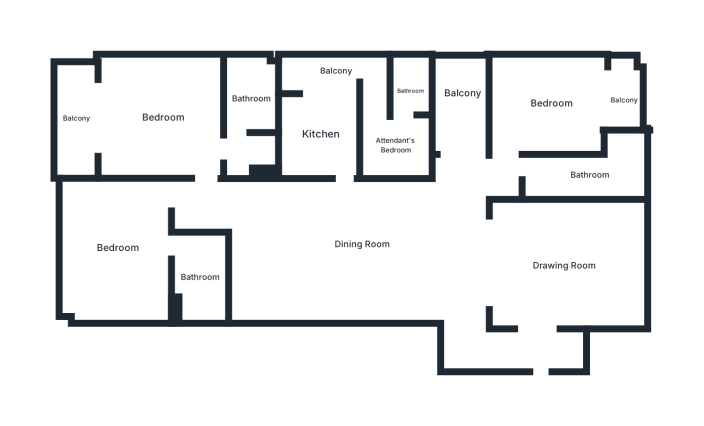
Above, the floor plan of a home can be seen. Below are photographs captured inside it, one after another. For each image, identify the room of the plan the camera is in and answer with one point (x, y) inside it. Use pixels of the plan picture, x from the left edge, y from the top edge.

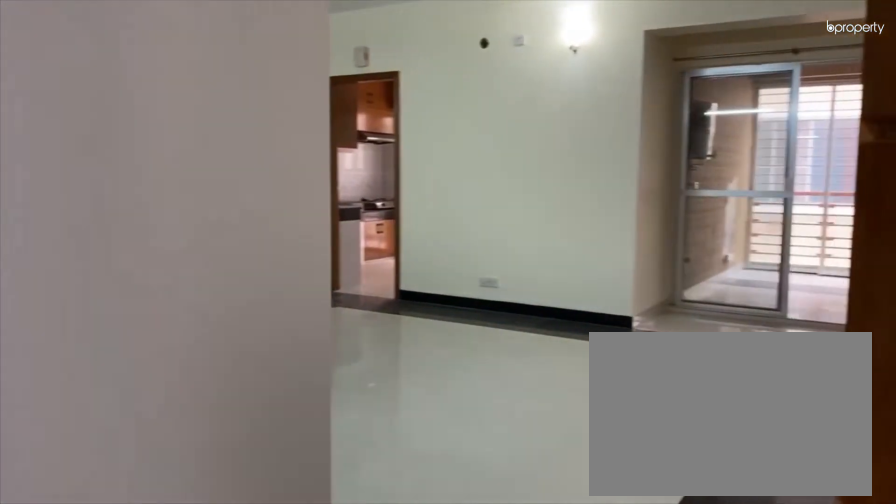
(465, 292)
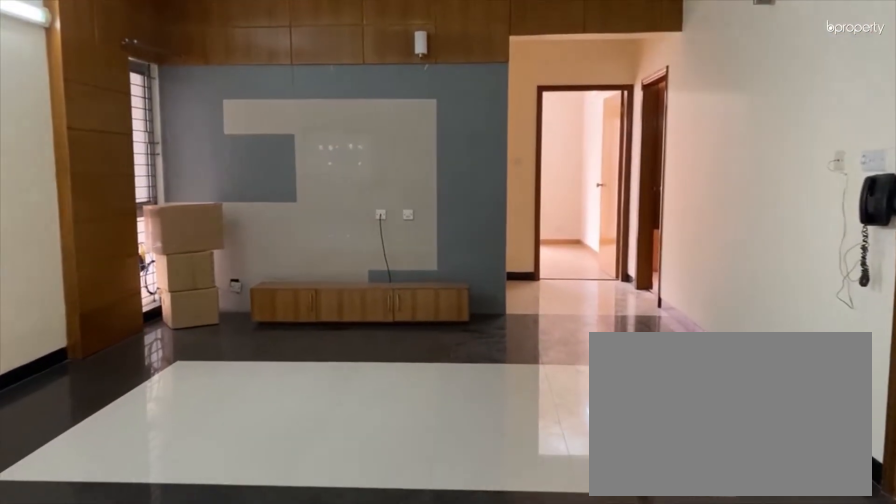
(359, 244)
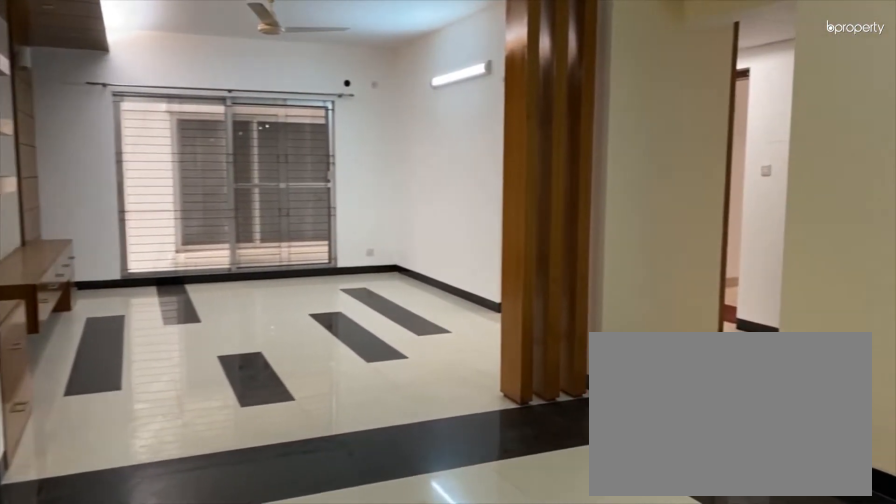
(359, 244)
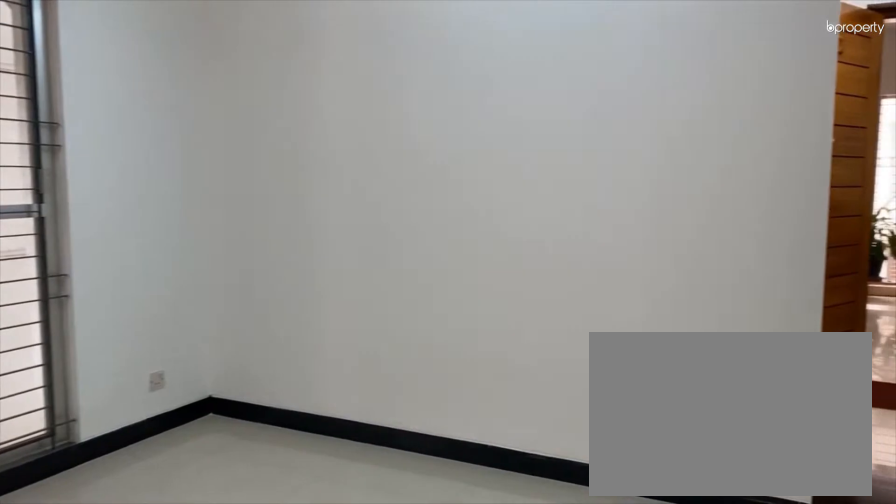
(574, 264)
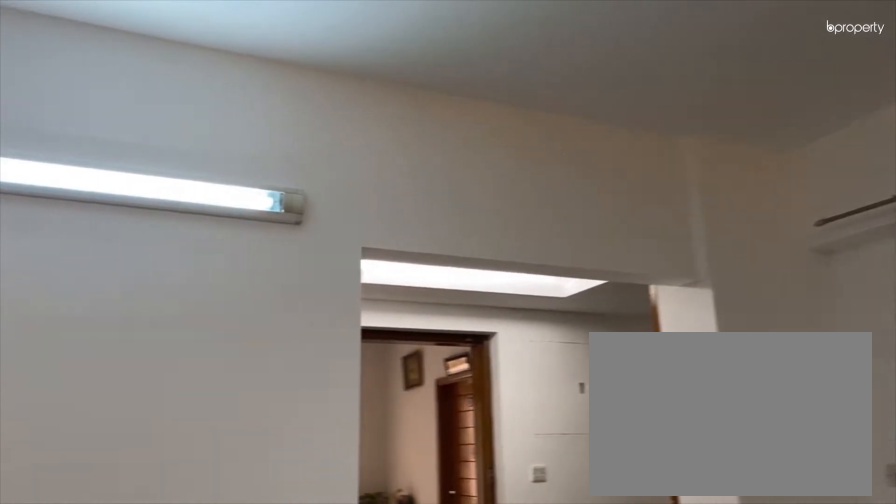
(569, 264)
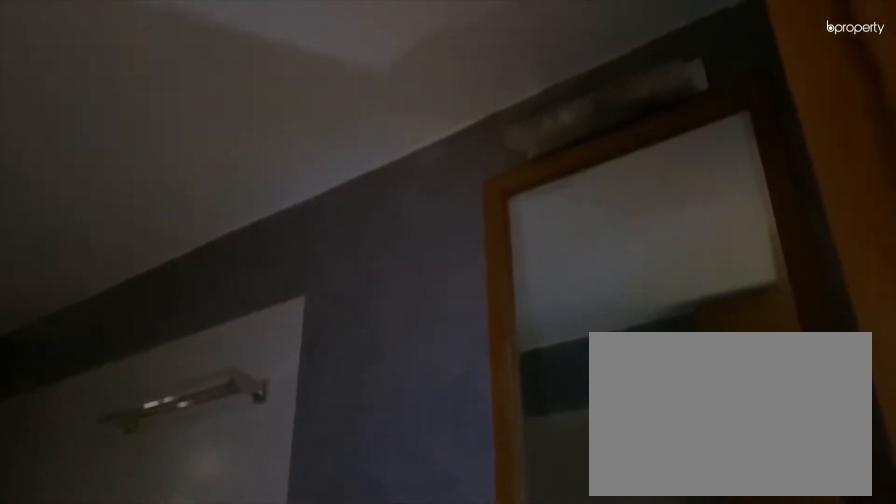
(589, 176)
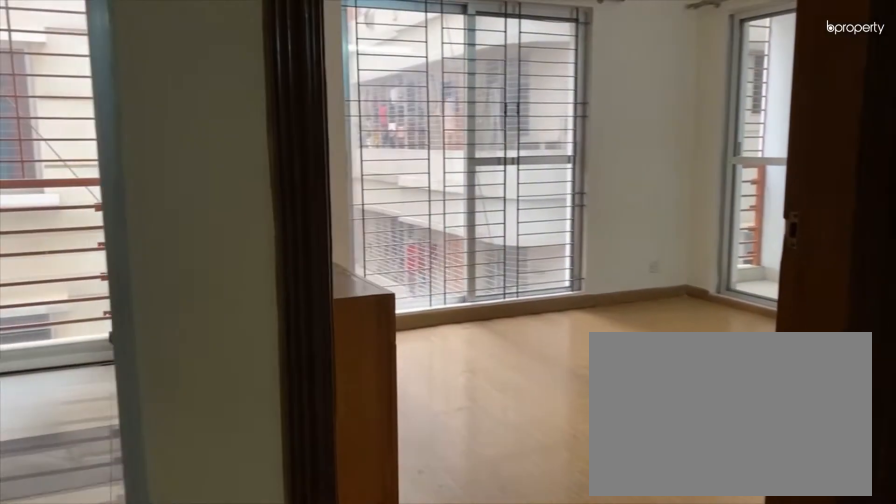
(507, 150)
